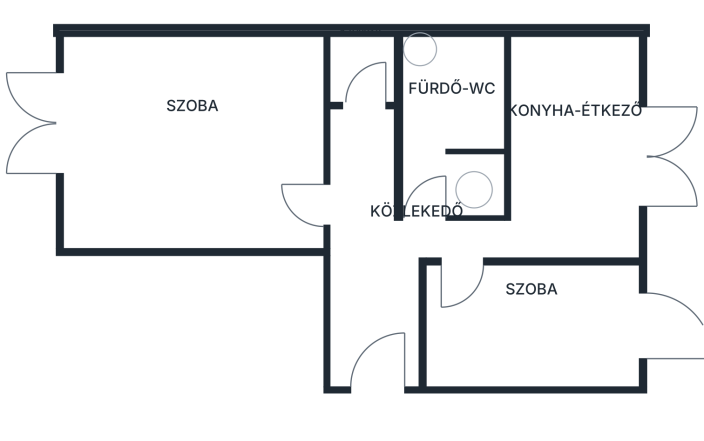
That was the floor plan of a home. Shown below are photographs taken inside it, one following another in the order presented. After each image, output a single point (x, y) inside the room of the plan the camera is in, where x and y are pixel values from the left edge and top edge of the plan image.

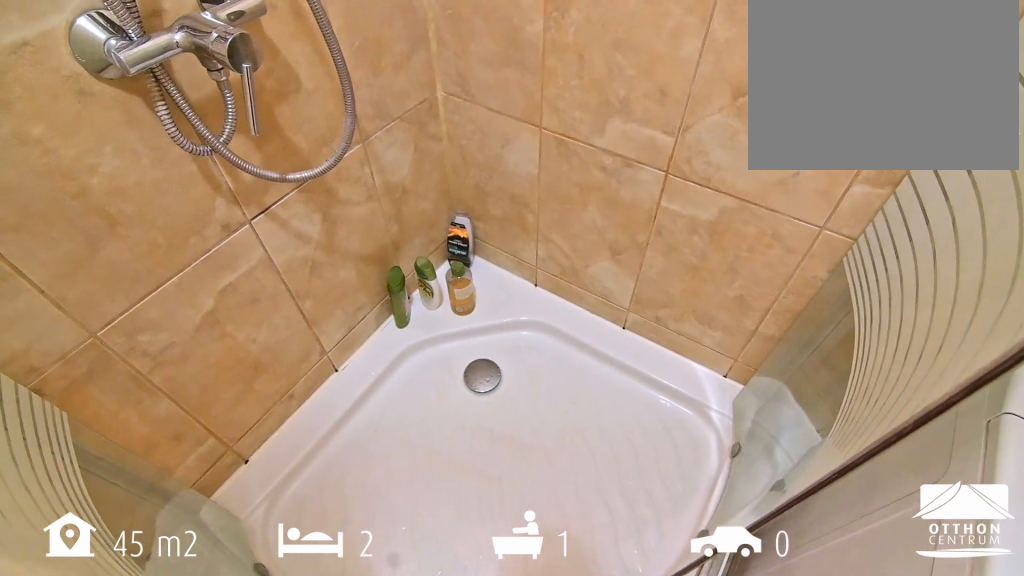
(449, 131)
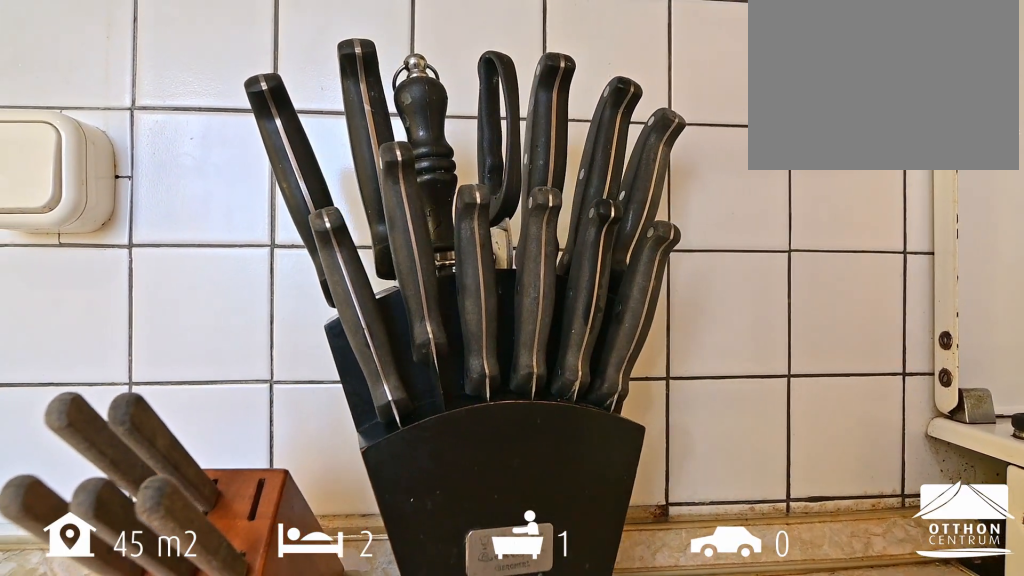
(569, 155)
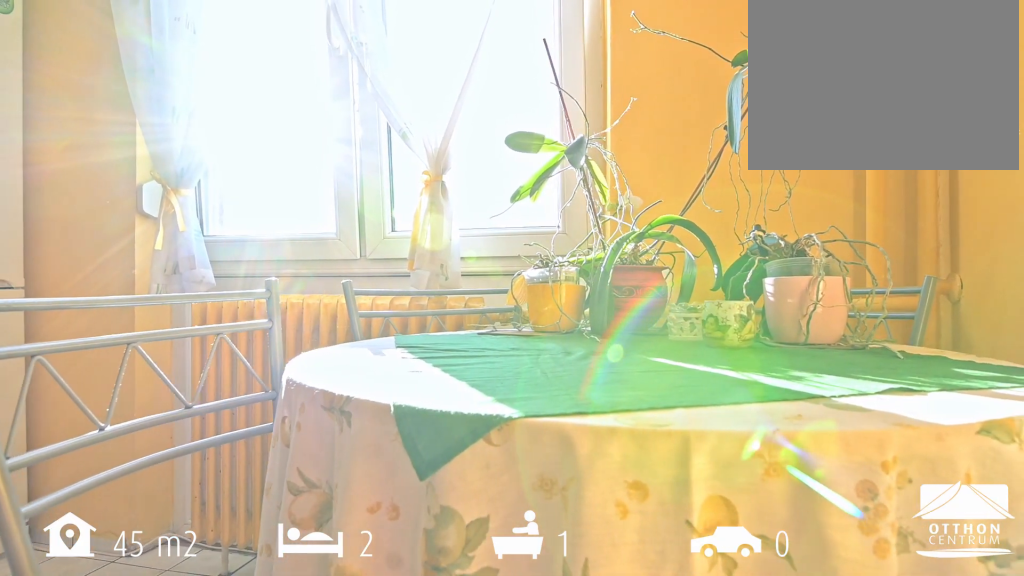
(569, 155)
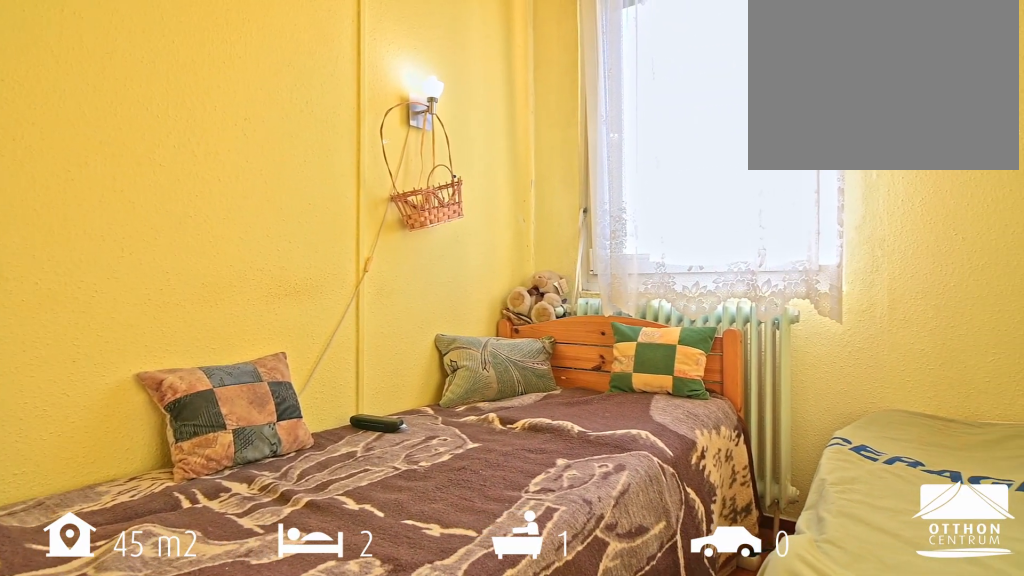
(521, 326)
